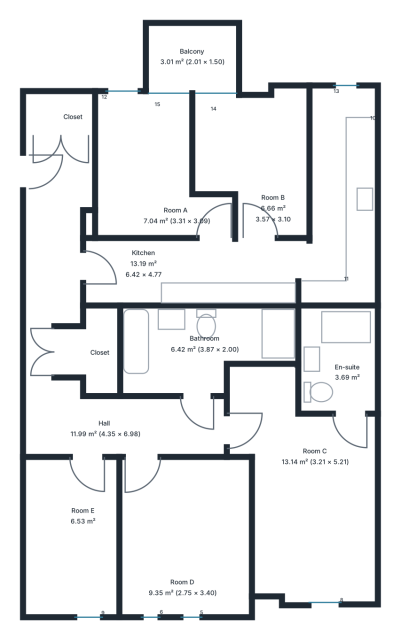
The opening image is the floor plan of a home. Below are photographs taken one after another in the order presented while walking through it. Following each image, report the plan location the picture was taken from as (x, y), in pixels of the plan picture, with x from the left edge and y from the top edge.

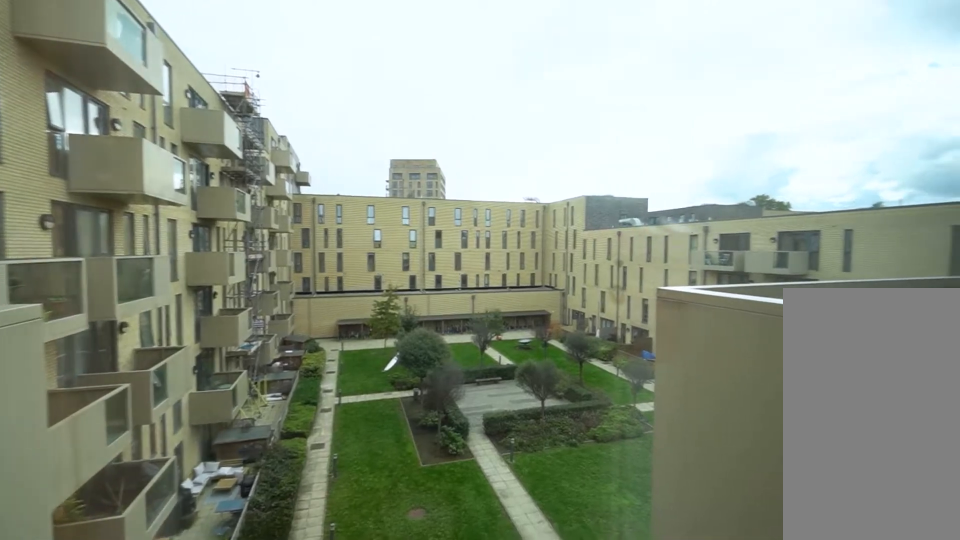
(332, 104)
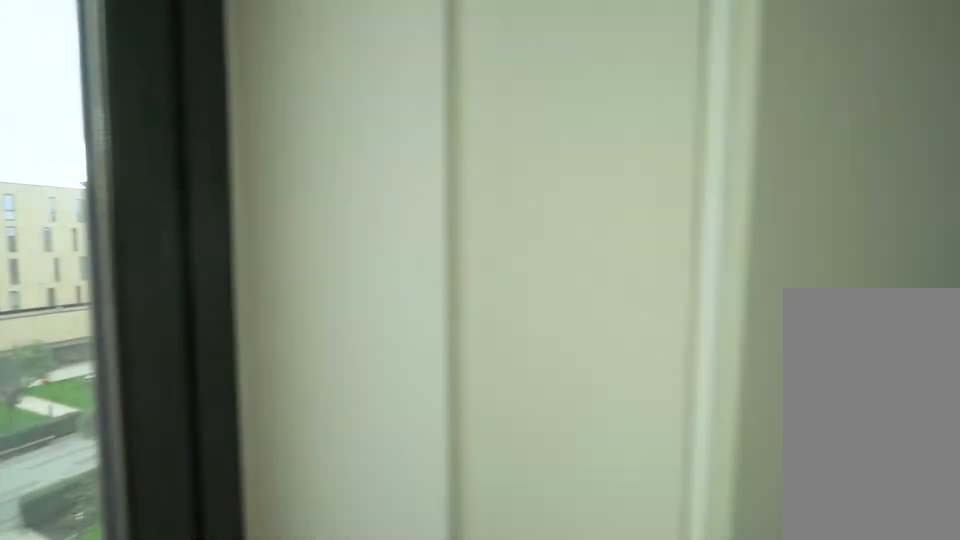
(332, 104)
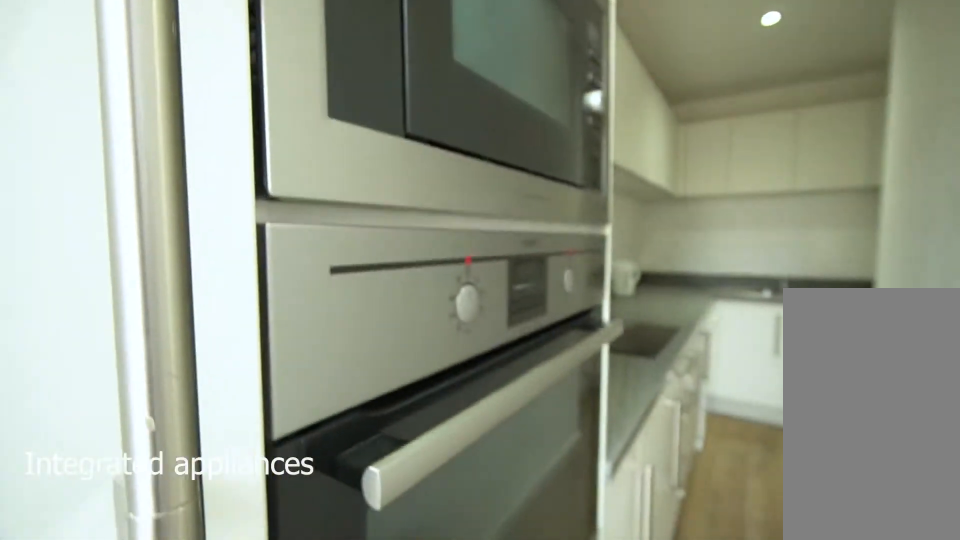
(332, 104)
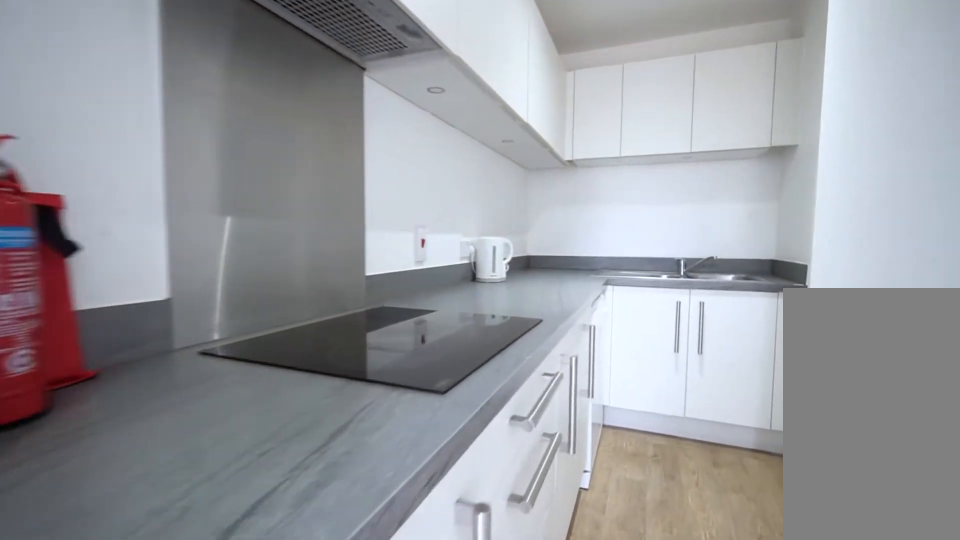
(333, 169)
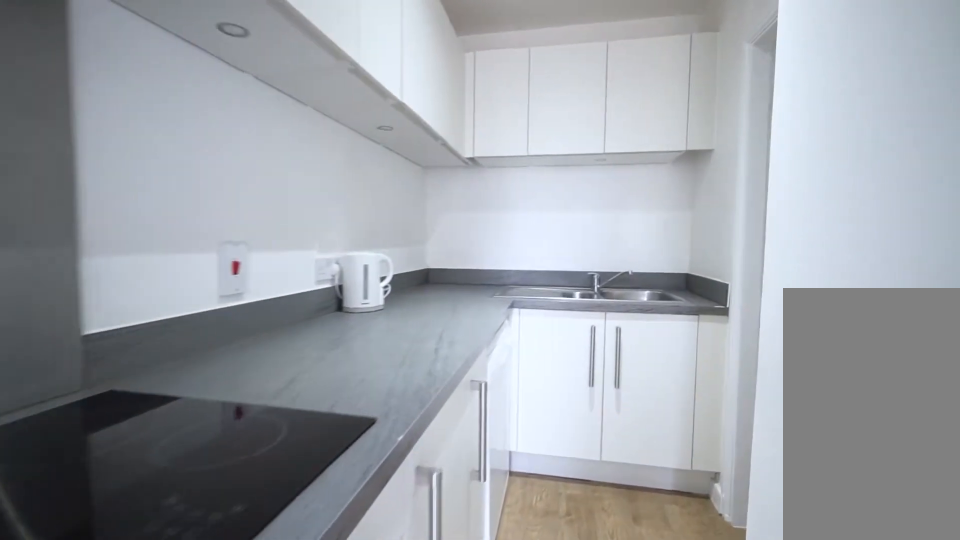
(332, 187)
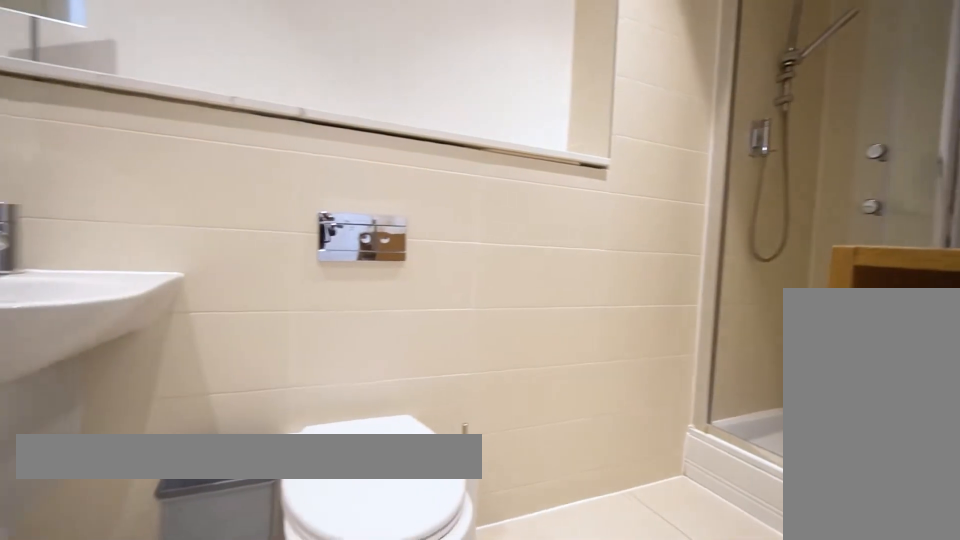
(190, 371)
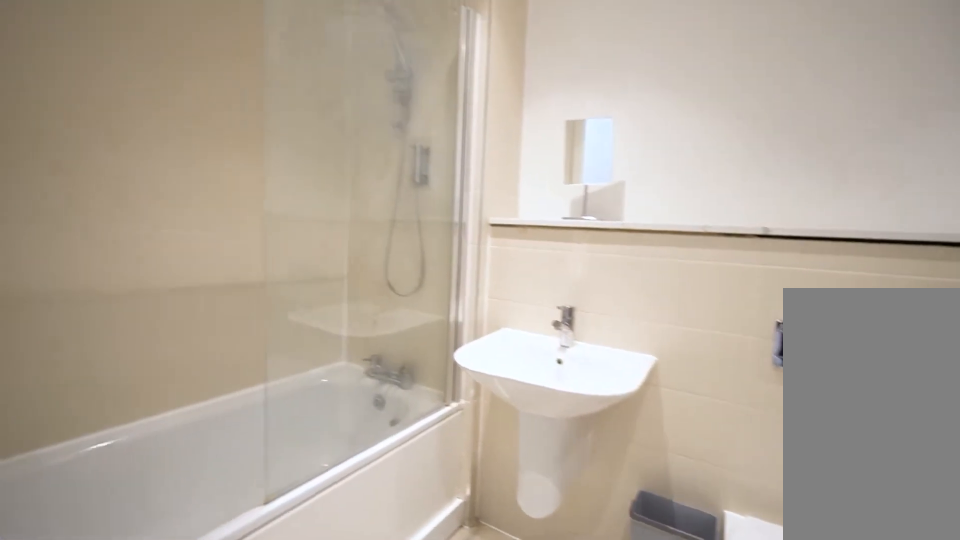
(192, 371)
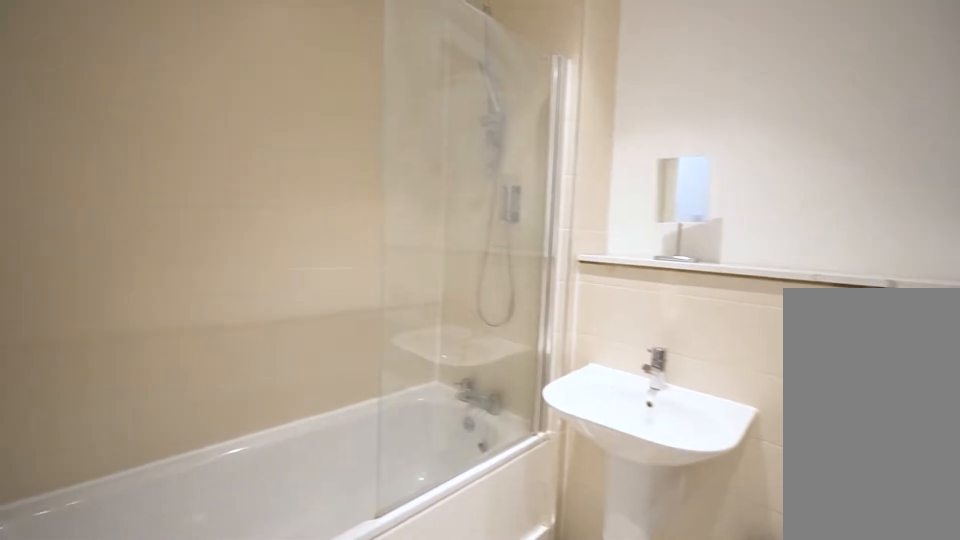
(197, 374)
